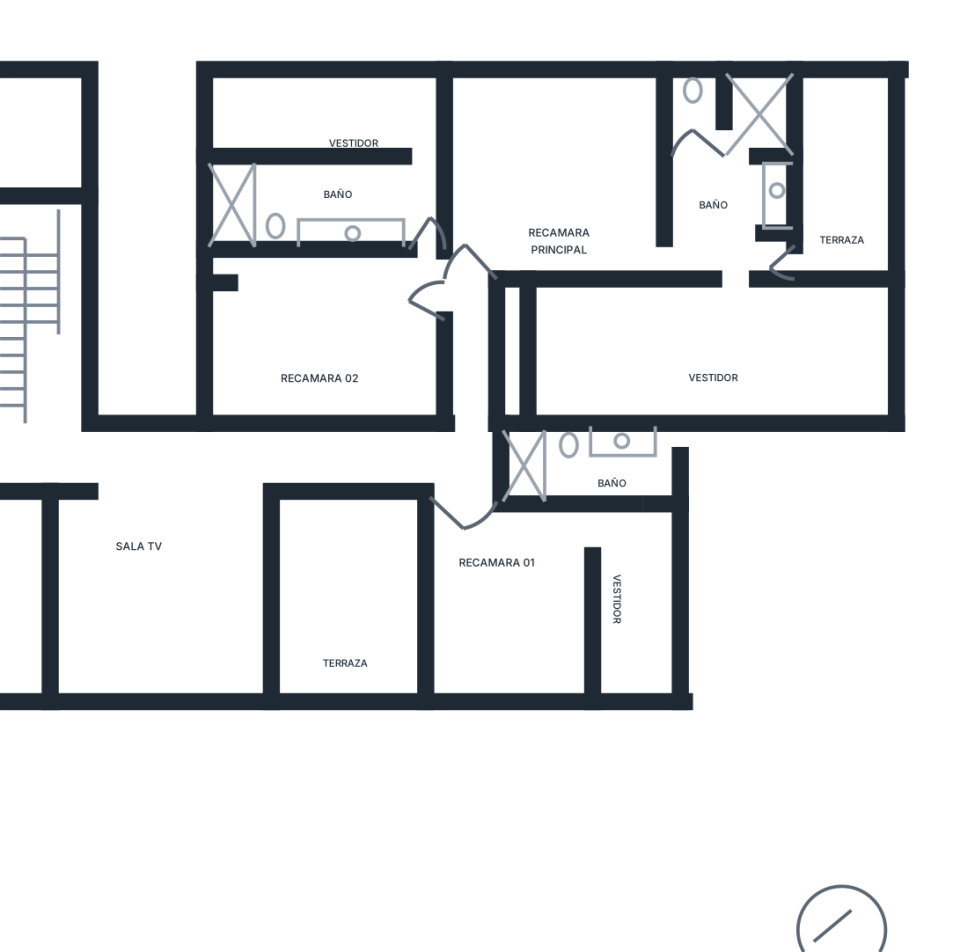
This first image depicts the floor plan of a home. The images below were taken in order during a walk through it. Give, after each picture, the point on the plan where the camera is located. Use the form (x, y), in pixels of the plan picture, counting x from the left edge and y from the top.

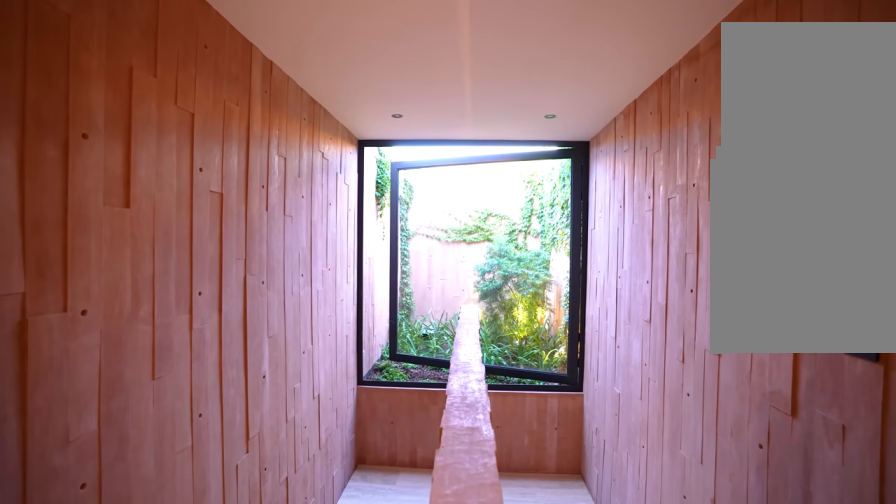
(37, 450)
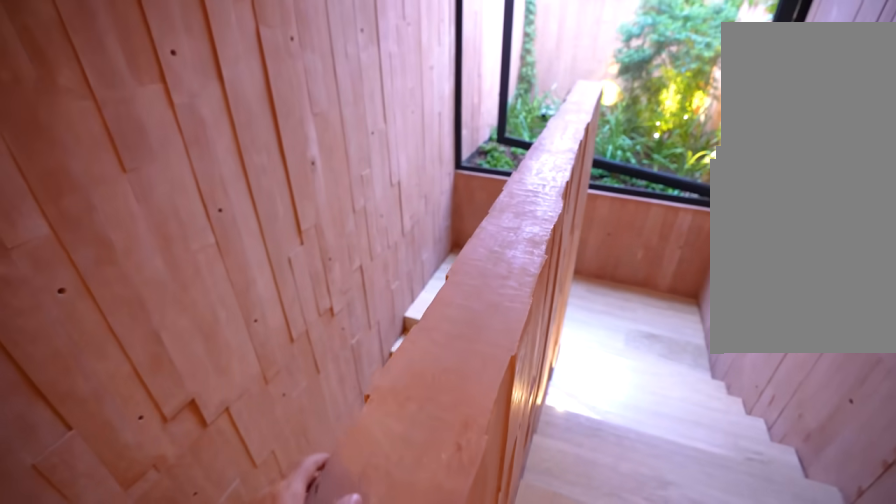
(34, 447)
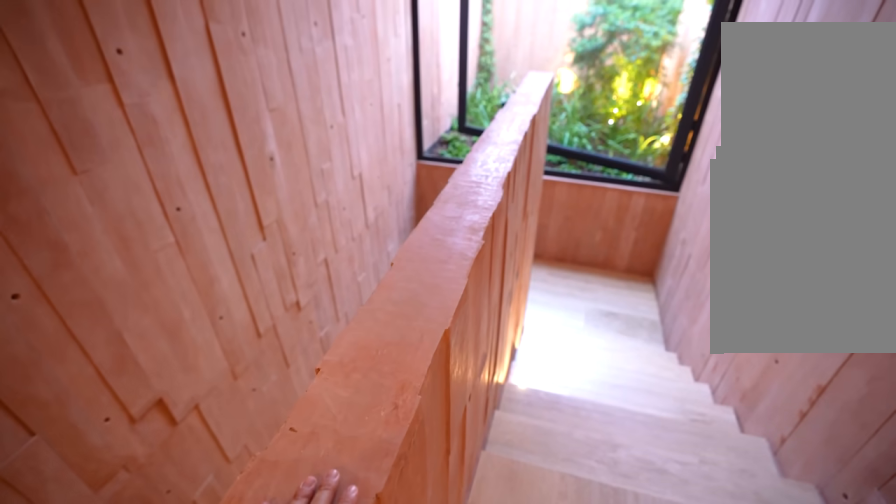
(43, 436)
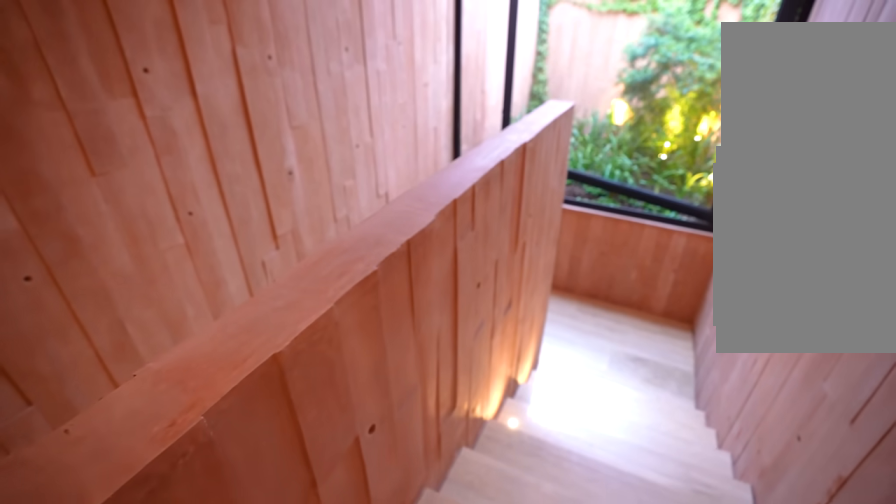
(45, 434)
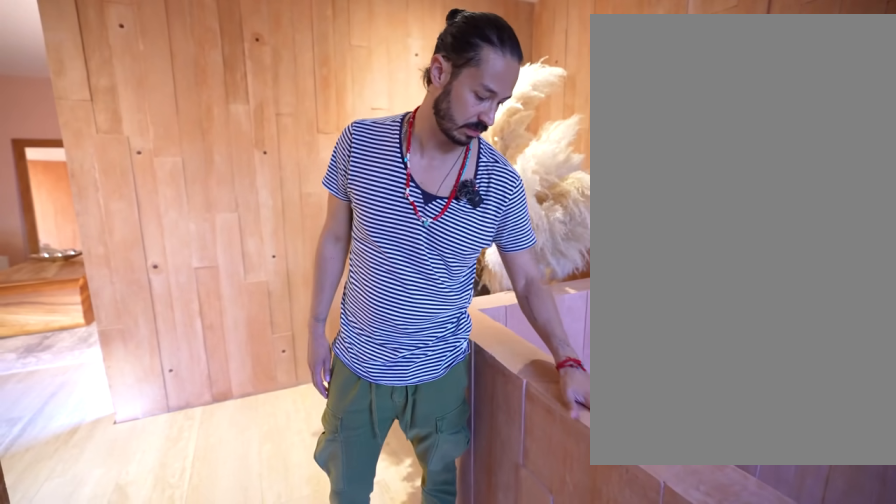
(44, 434)
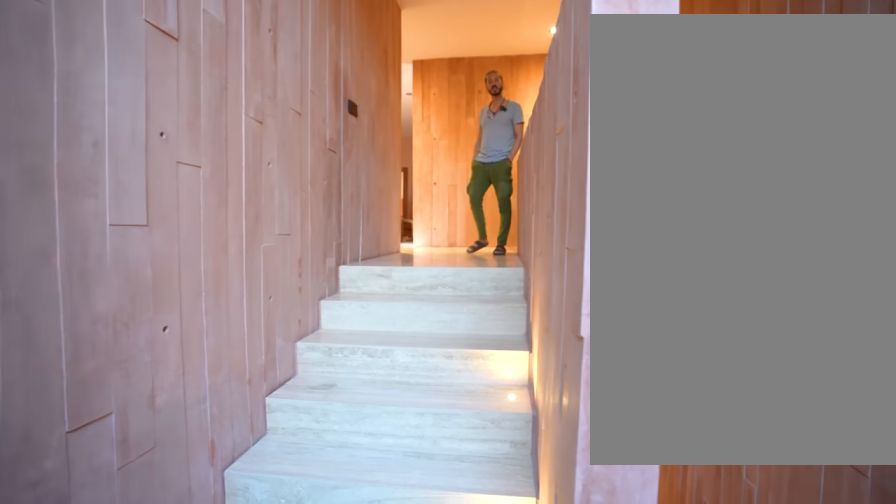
(59, 310)
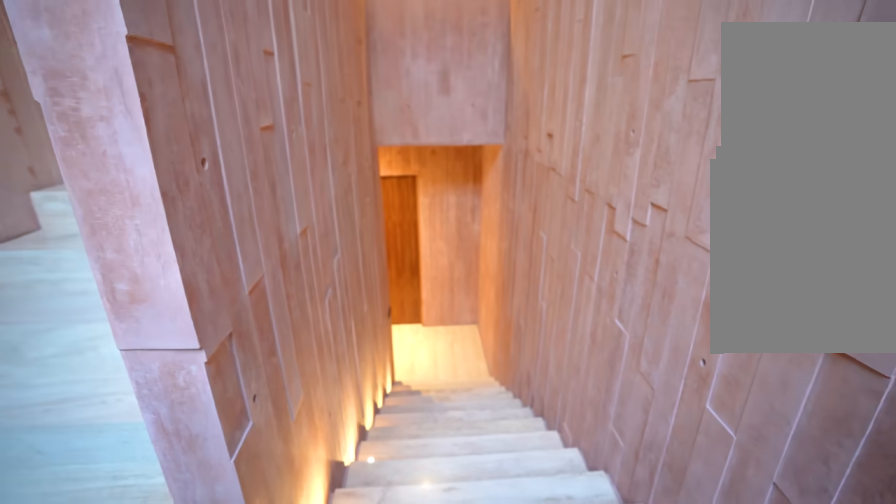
(35, 256)
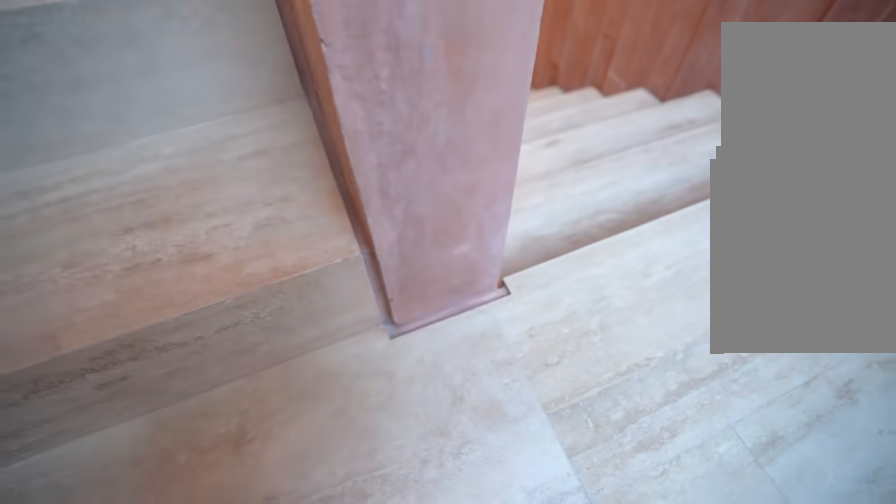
(27, 240)
